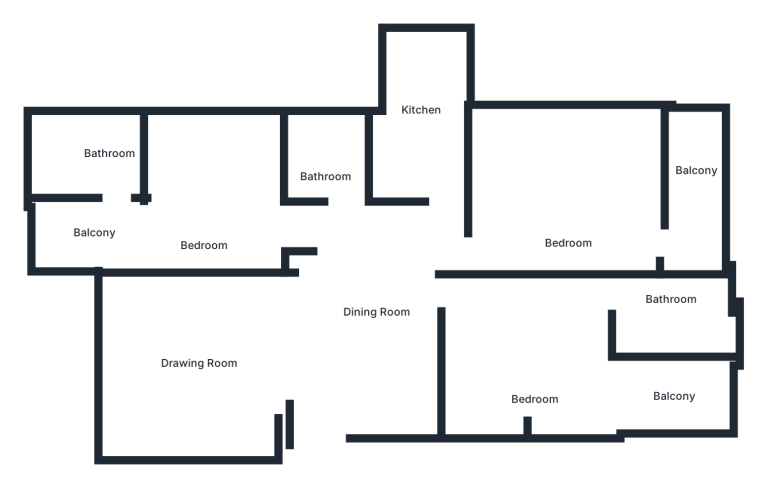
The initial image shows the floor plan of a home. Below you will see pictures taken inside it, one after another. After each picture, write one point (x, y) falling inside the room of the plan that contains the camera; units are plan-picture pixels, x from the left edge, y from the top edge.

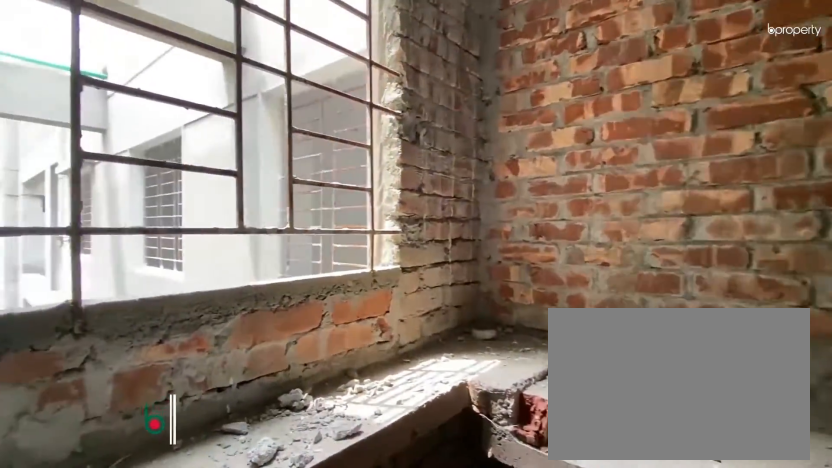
(425, 120)
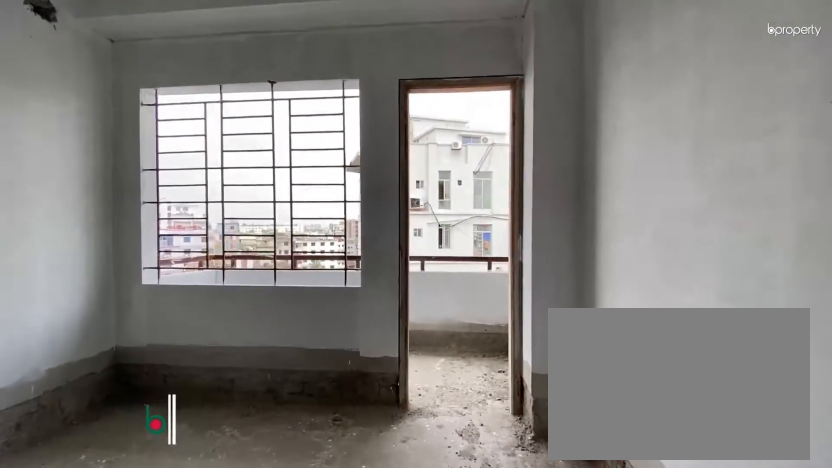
(564, 212)
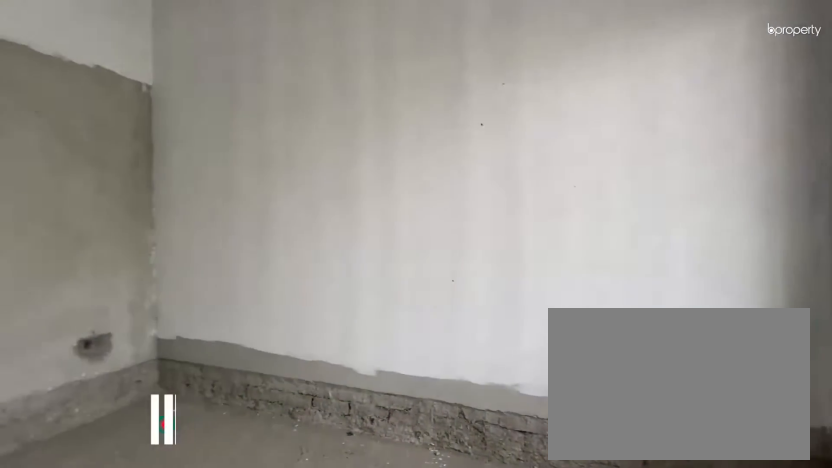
(564, 212)
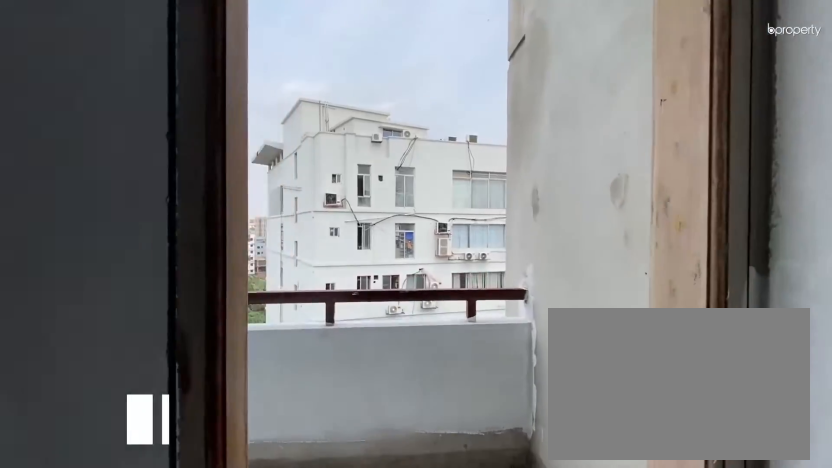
(691, 190)
